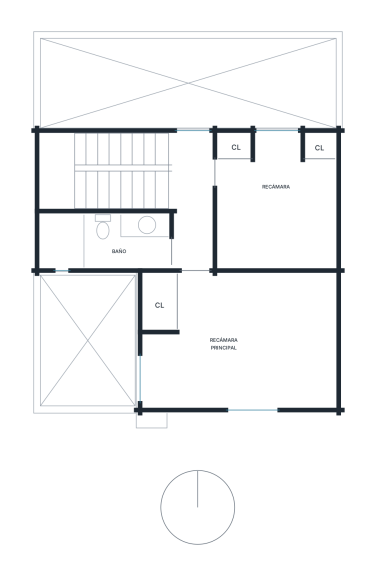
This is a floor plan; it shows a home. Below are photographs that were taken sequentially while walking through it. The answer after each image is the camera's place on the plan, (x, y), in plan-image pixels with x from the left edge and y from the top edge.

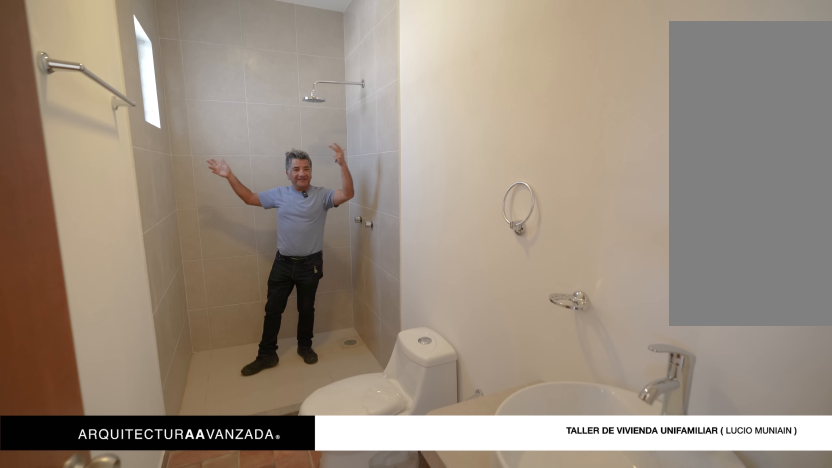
(151, 252)
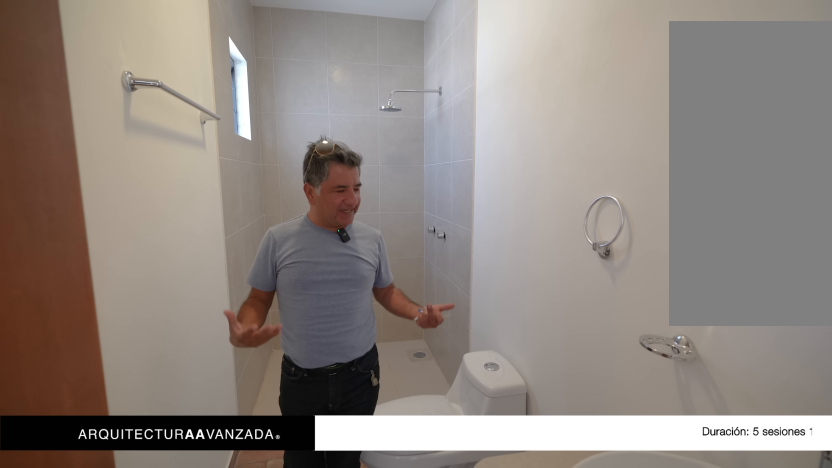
(149, 250)
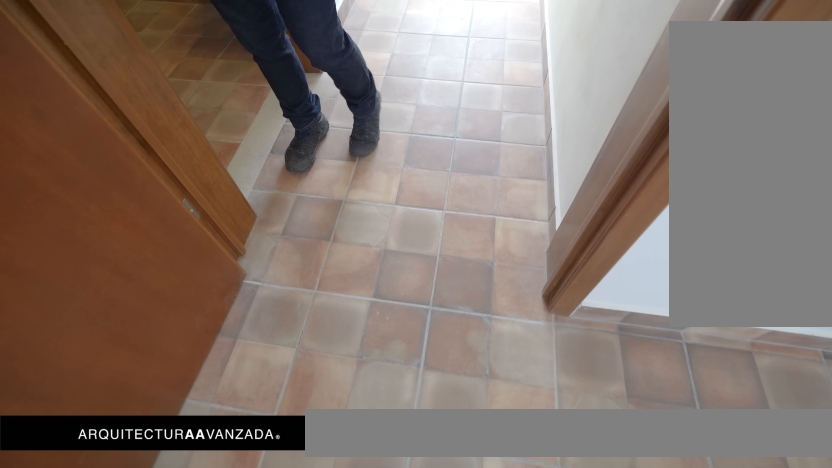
(195, 248)
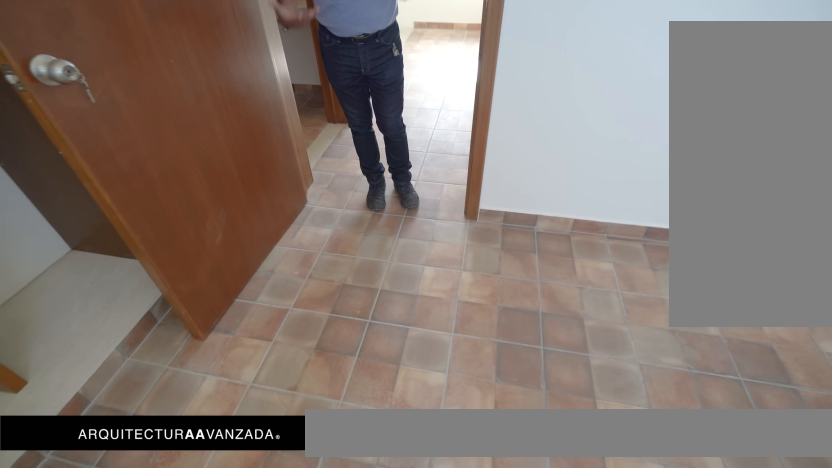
(195, 248)
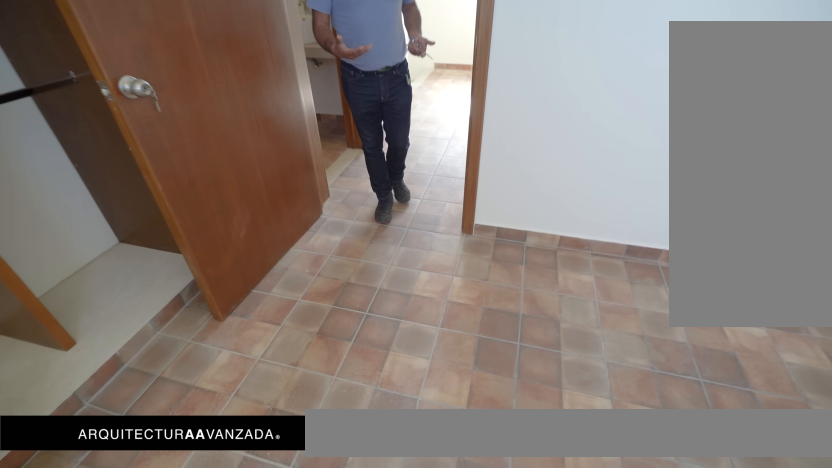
(195, 248)
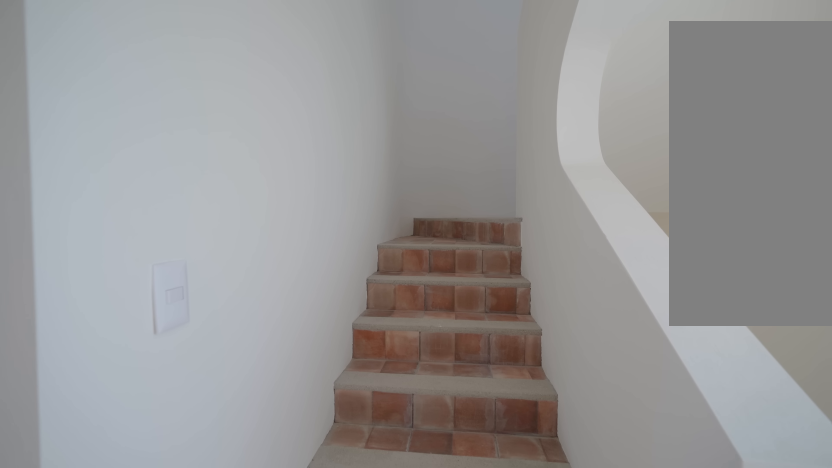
(162, 189)
